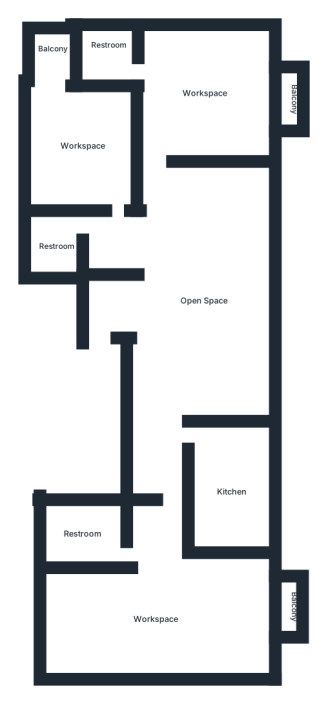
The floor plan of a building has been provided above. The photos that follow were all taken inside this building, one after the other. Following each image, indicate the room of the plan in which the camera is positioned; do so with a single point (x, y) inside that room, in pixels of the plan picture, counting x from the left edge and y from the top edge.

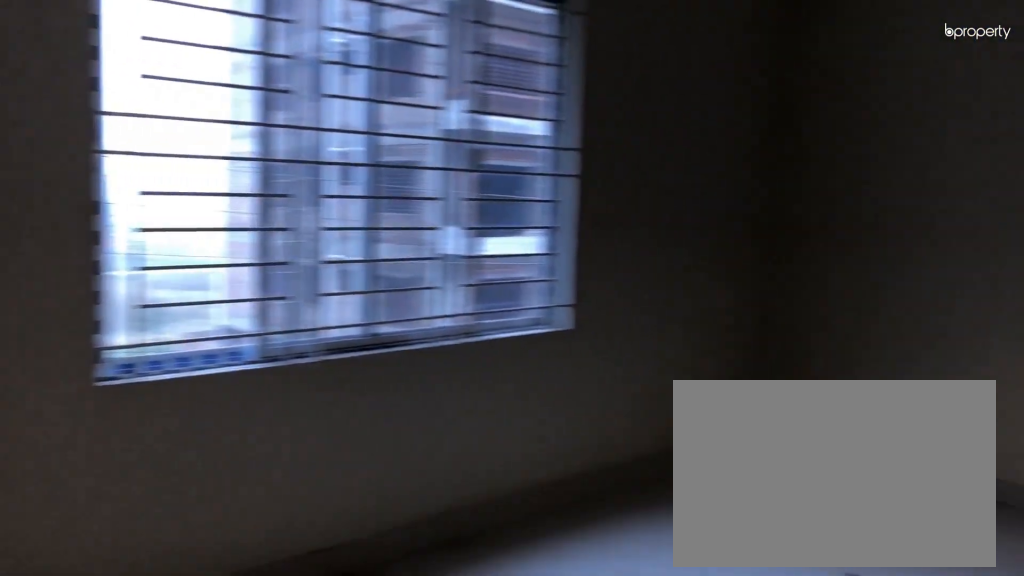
(197, 288)
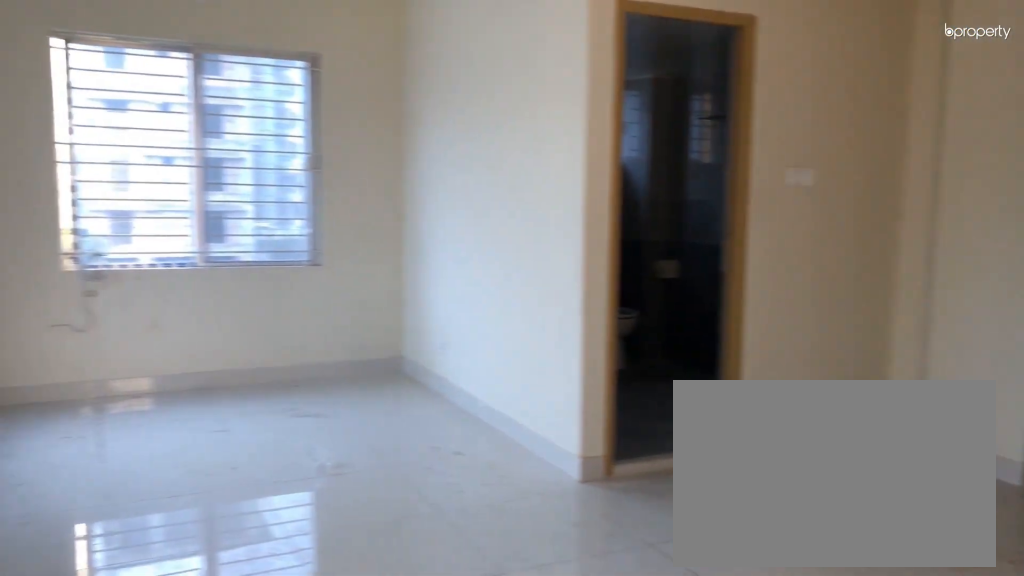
(158, 621)
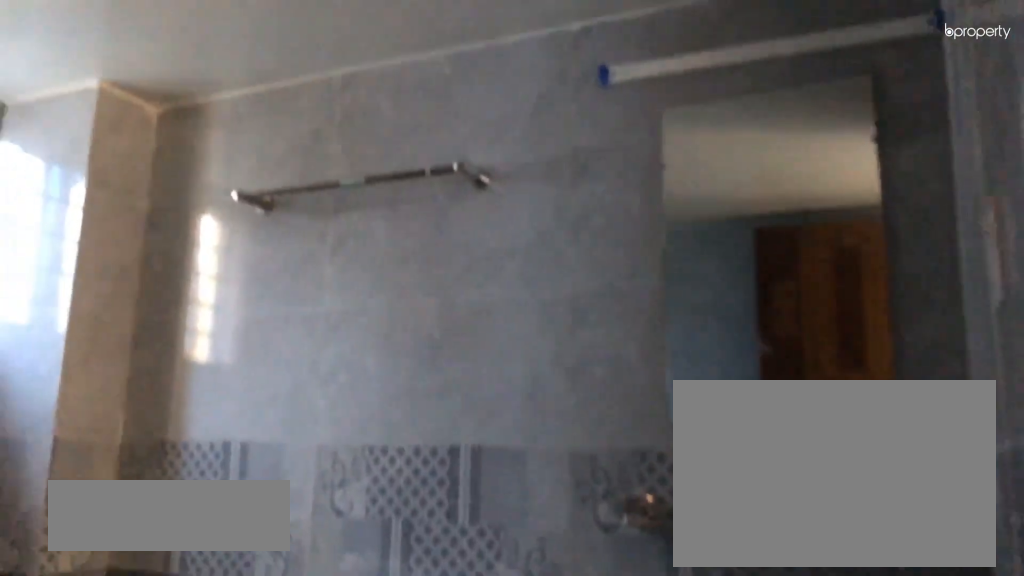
(82, 535)
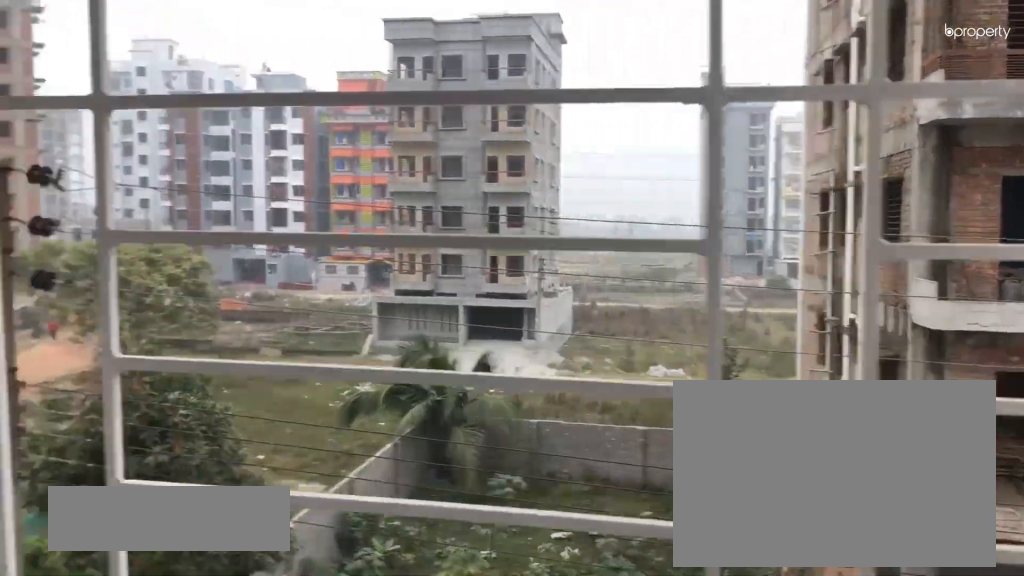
(284, 615)
